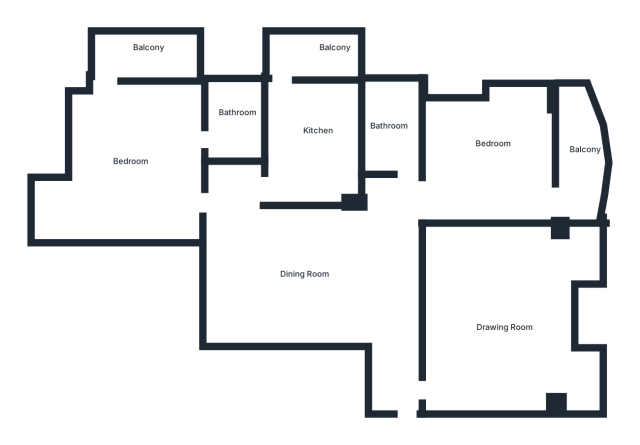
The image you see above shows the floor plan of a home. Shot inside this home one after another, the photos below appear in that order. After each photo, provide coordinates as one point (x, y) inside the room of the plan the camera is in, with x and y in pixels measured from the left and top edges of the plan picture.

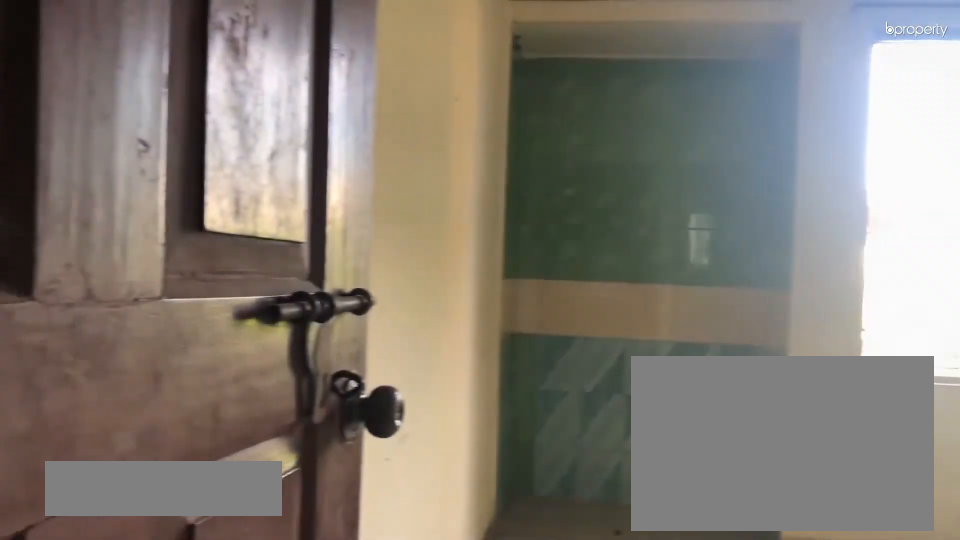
(135, 160)
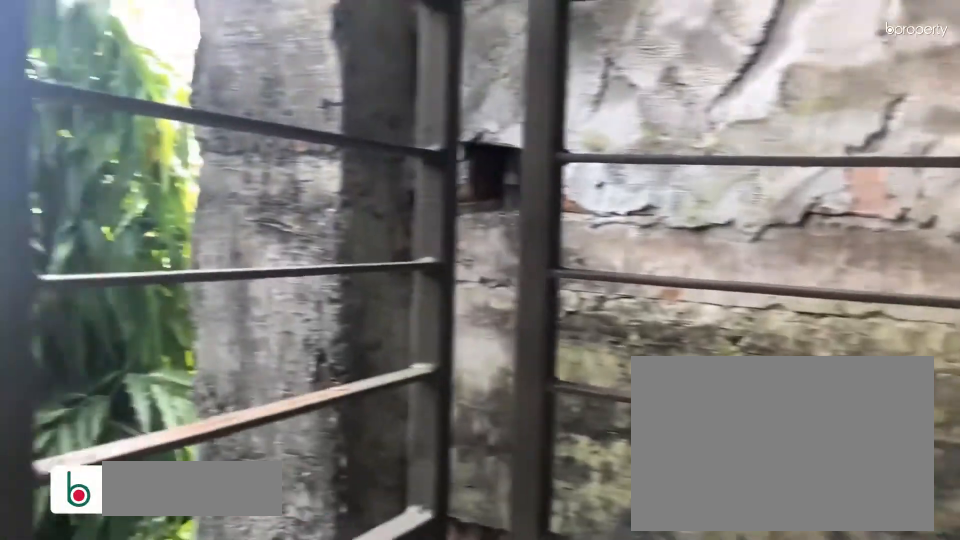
(138, 52)
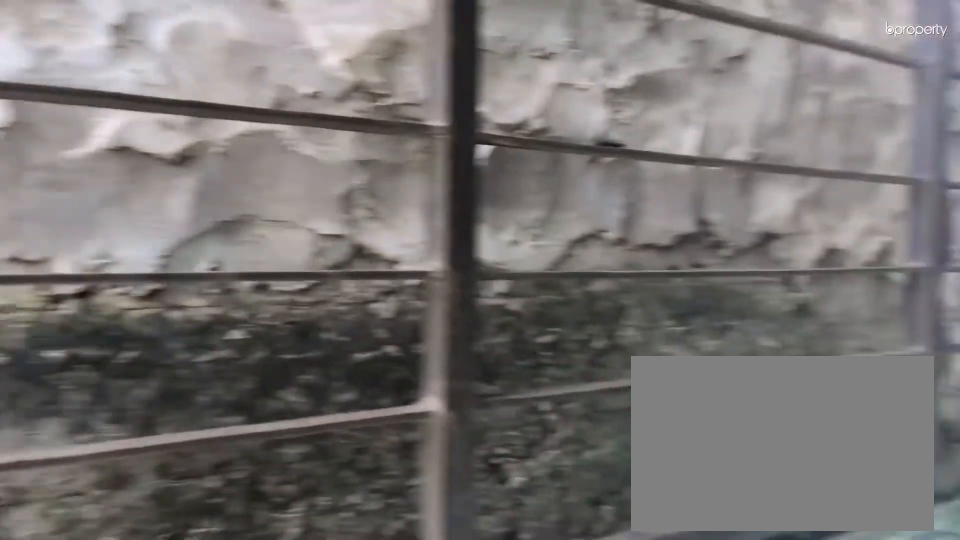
(138, 52)
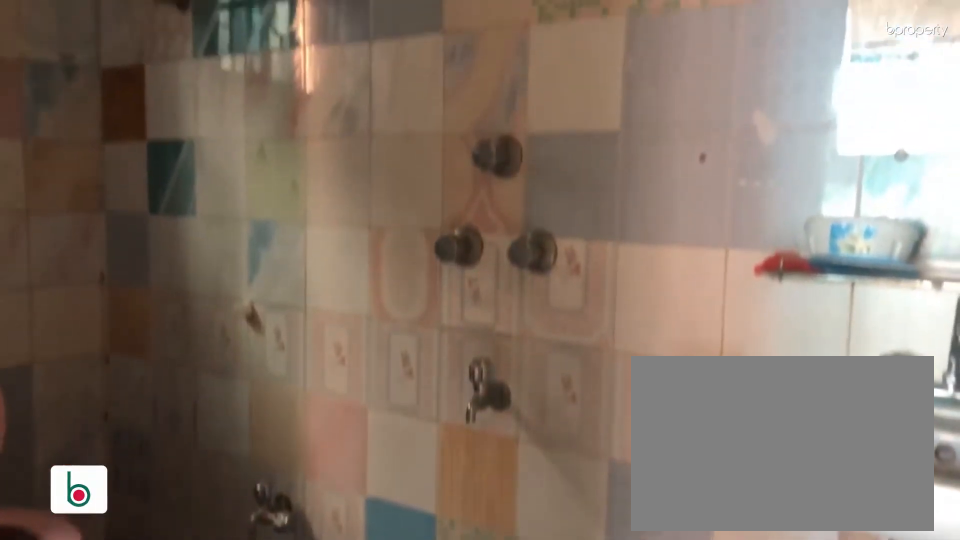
(231, 124)
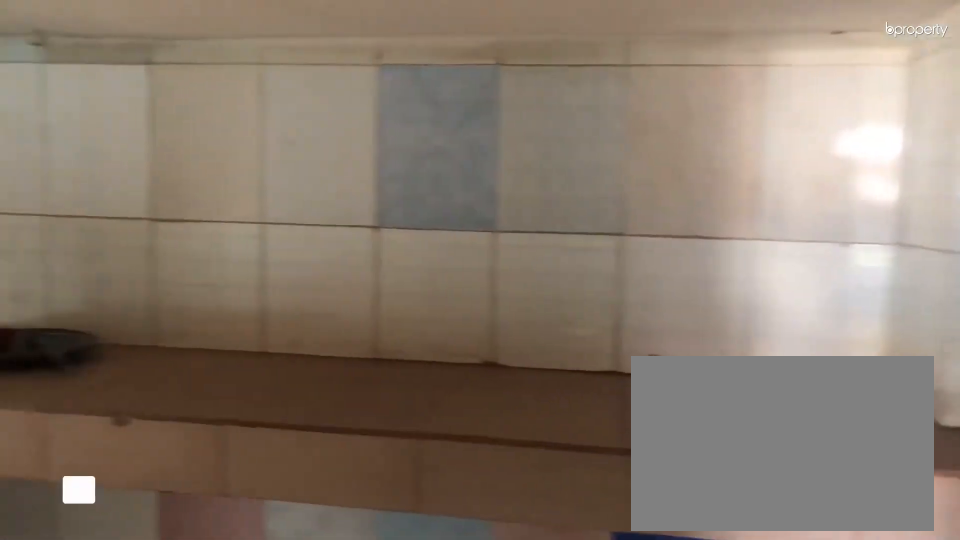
(312, 140)
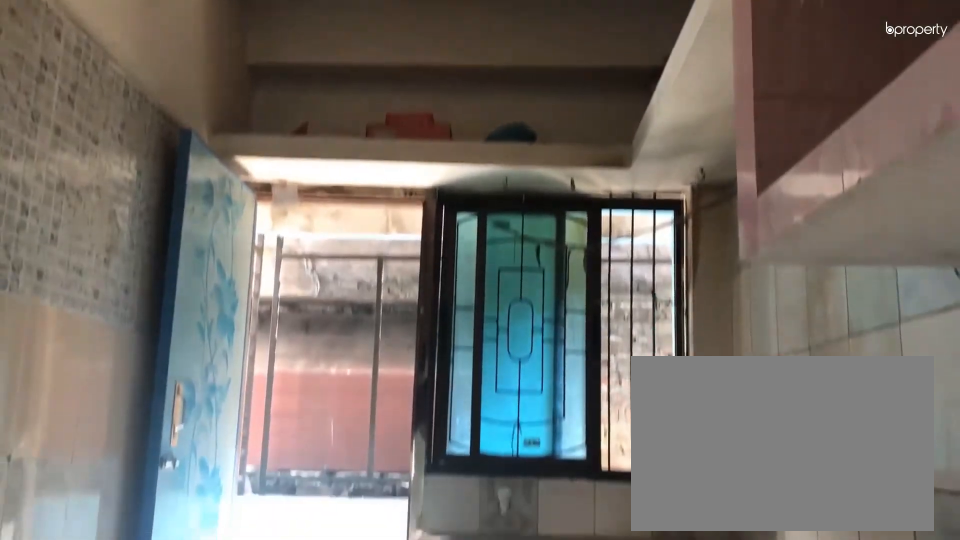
(312, 140)
